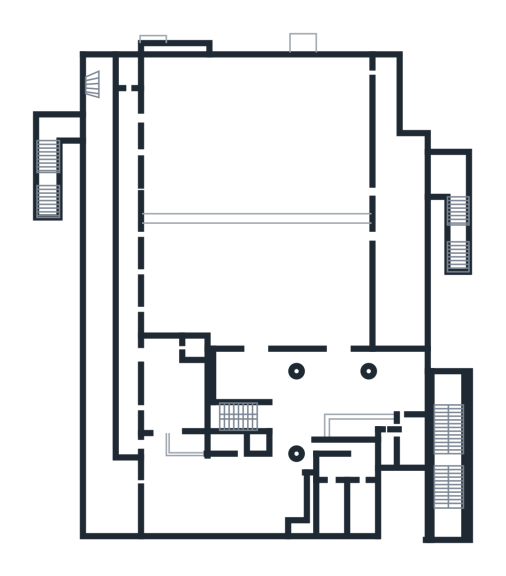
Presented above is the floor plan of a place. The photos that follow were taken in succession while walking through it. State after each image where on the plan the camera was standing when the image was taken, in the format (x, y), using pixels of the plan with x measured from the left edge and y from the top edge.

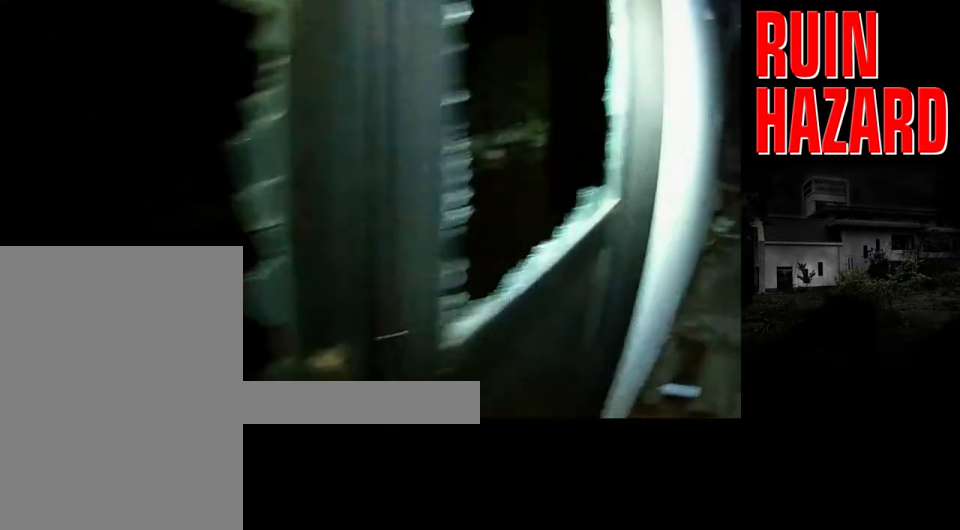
(128, 375)
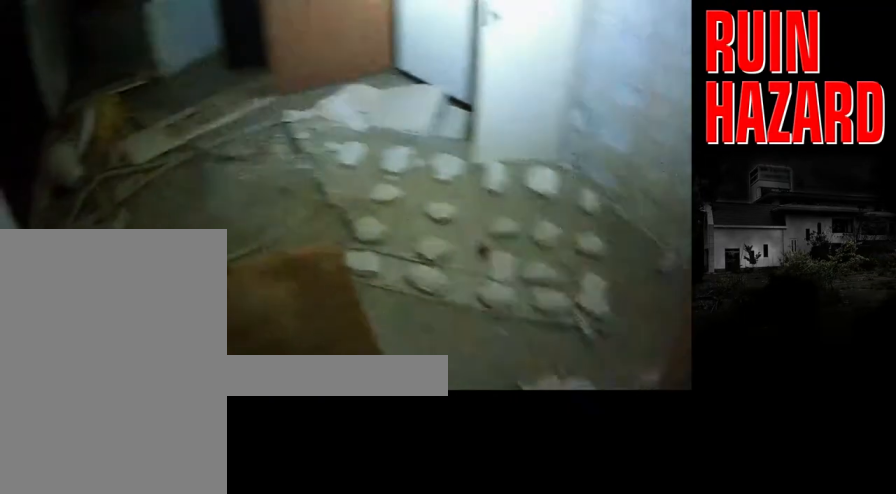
(126, 373)
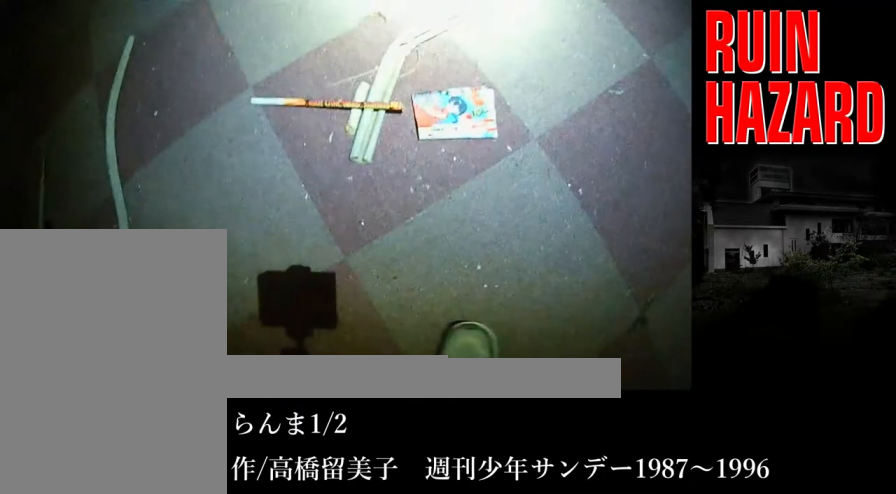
(262, 203)
